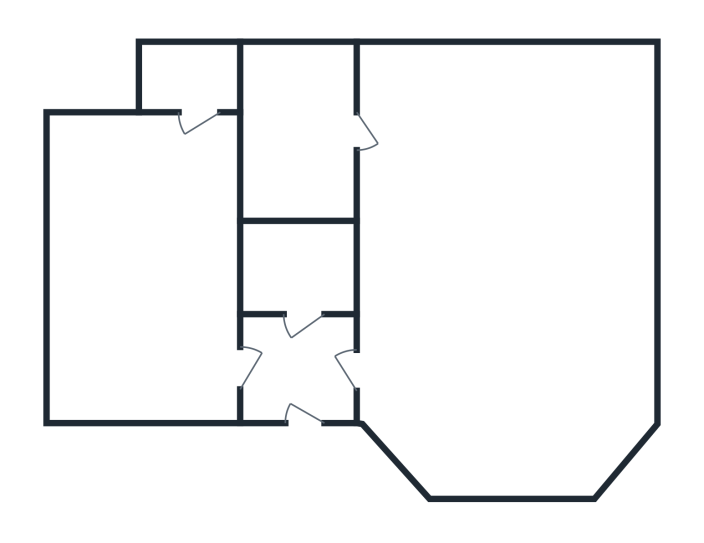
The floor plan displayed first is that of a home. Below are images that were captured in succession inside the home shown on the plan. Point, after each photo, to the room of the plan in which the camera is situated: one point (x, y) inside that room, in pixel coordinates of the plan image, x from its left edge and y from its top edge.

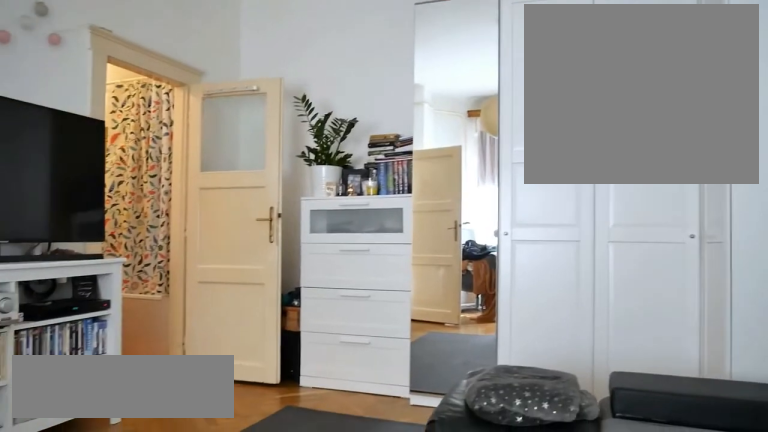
(436, 371)
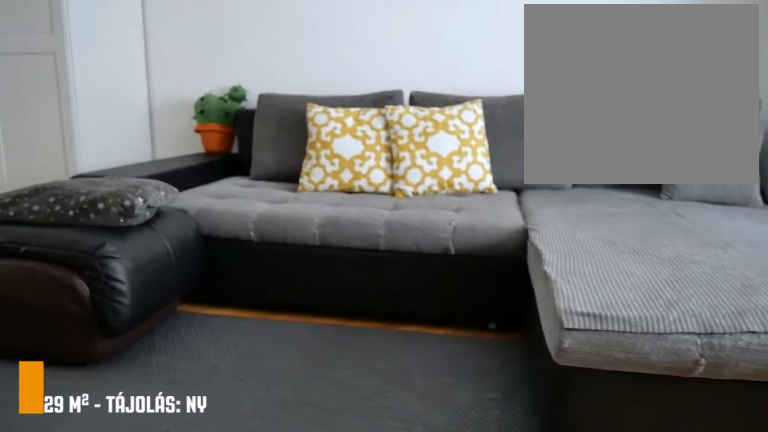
(437, 371)
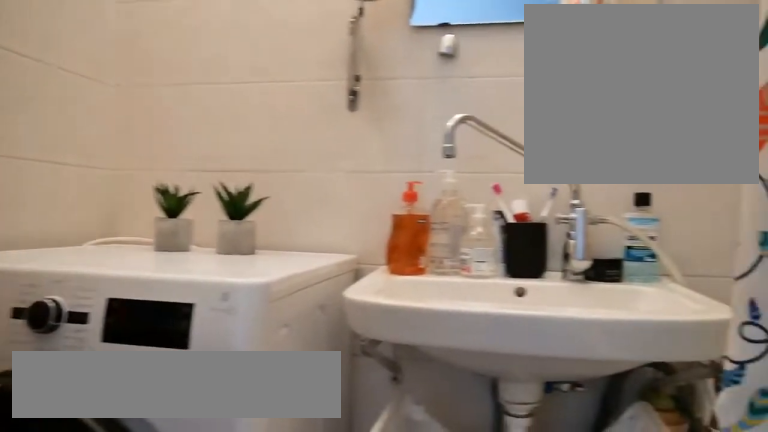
(339, 122)
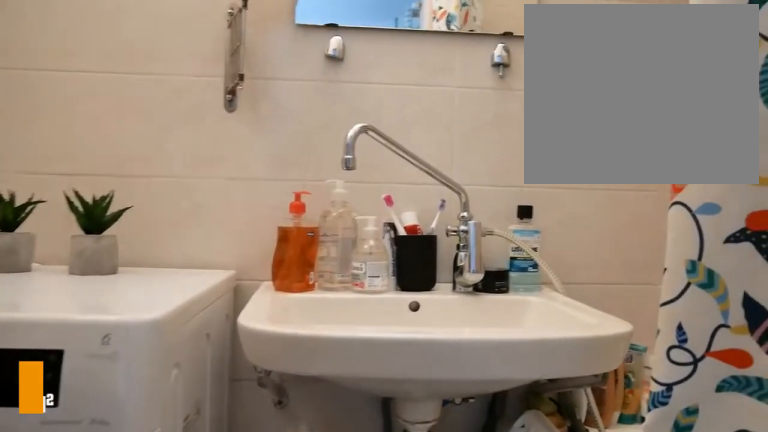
(338, 123)
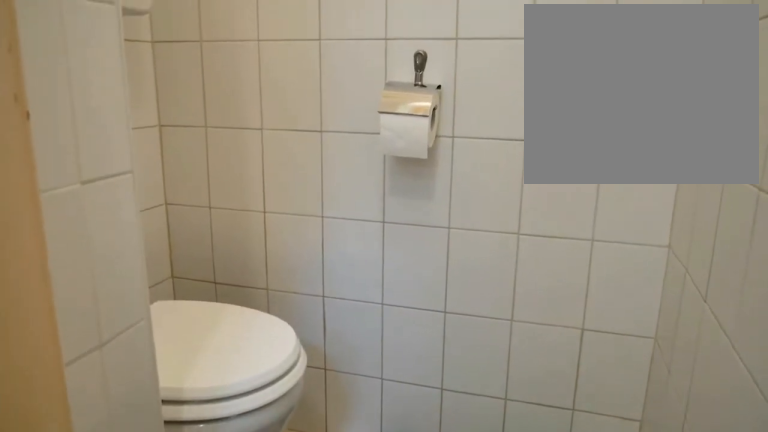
(302, 270)
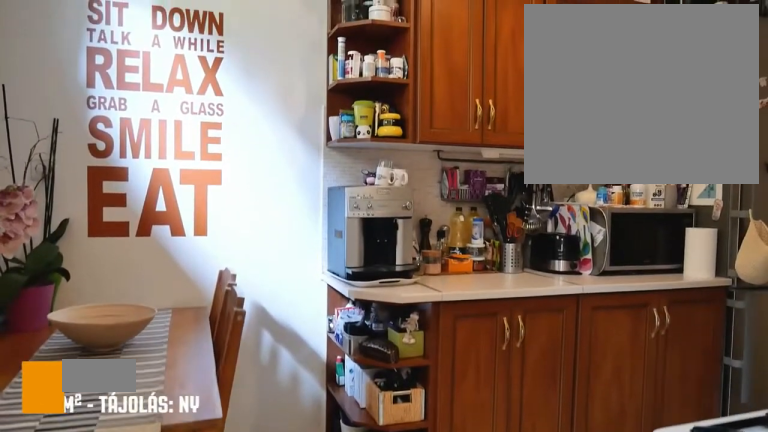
(161, 359)
